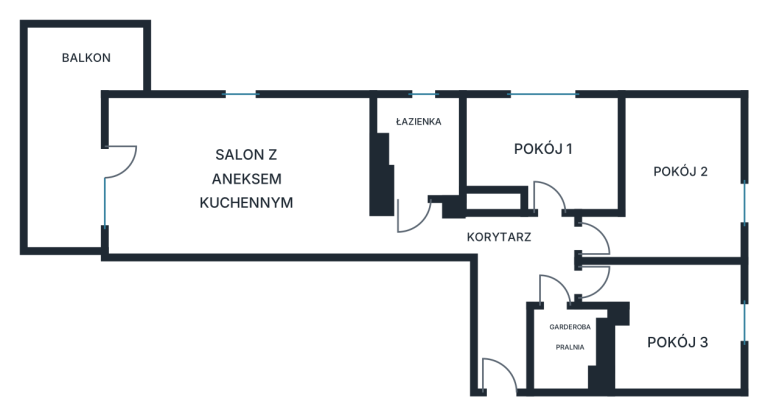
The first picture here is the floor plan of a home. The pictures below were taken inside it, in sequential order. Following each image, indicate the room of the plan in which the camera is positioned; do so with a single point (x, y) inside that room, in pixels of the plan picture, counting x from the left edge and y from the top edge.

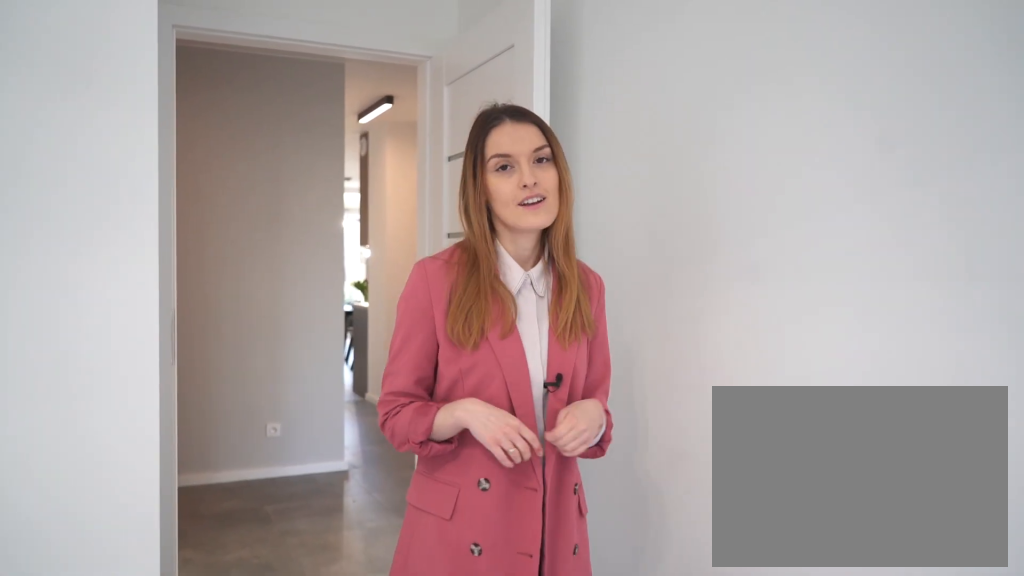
(674, 324)
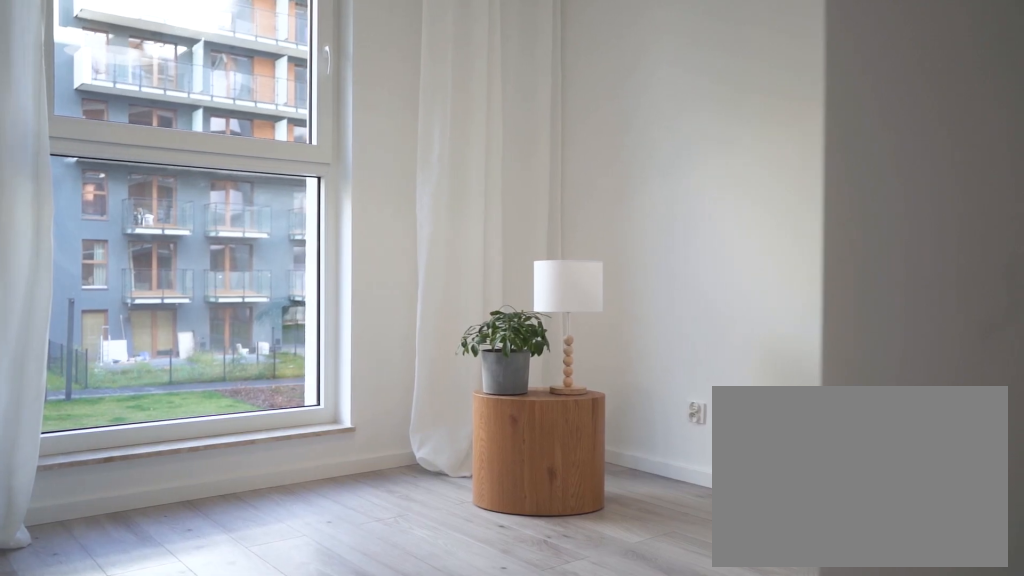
(674, 324)
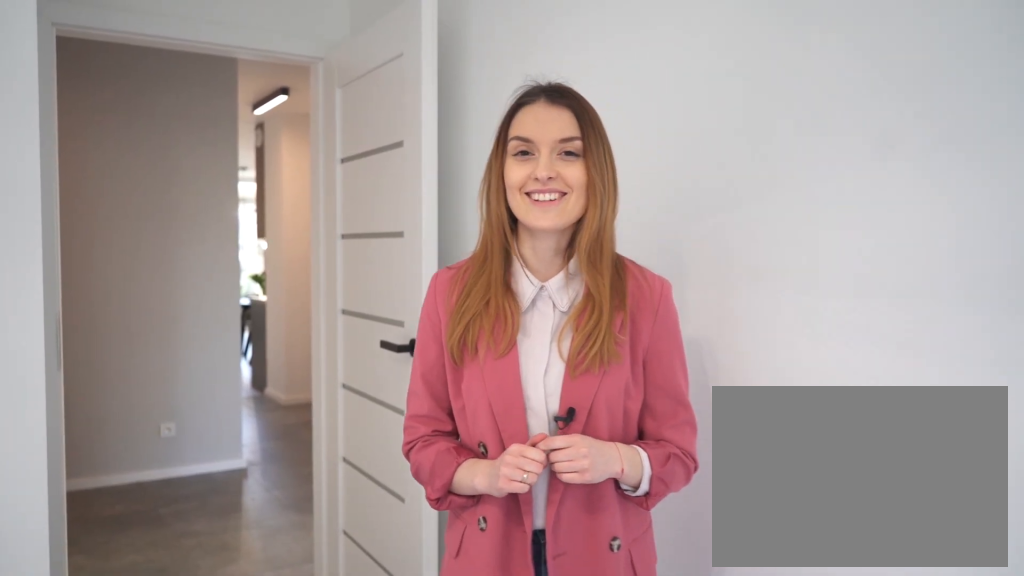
(693, 324)
